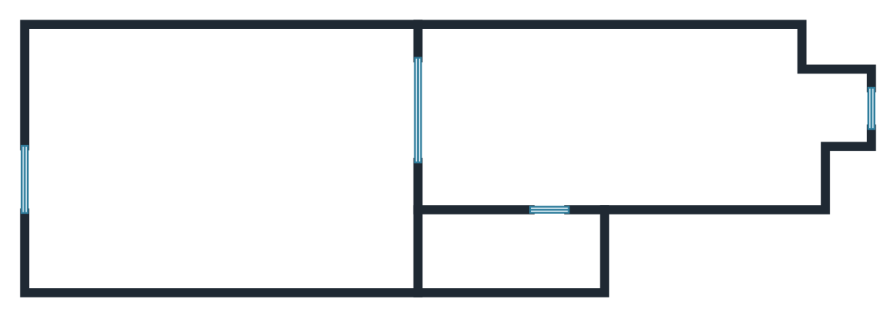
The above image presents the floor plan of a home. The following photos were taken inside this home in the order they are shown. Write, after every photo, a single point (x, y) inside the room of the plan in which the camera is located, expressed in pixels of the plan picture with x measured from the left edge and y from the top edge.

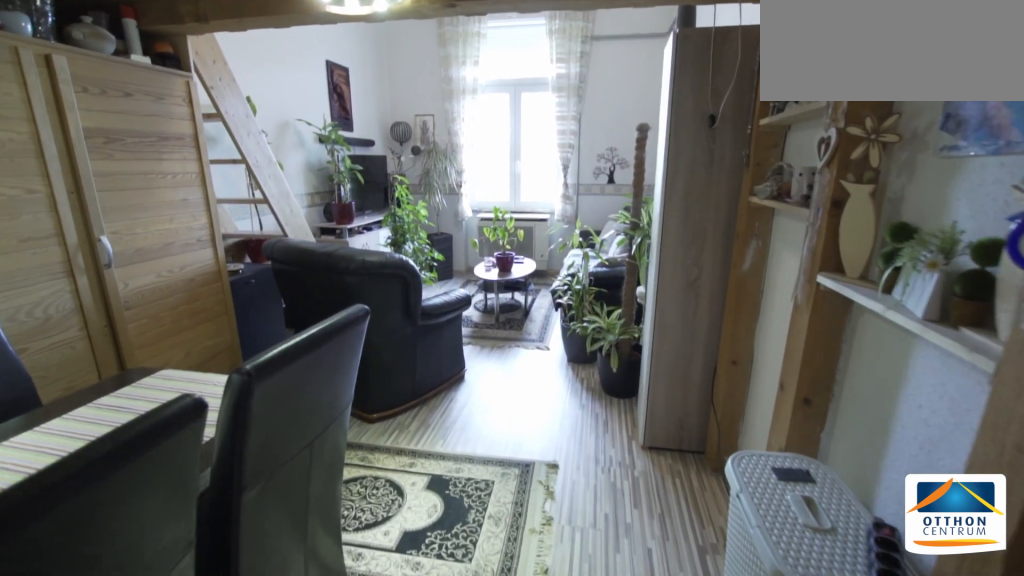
(209, 156)
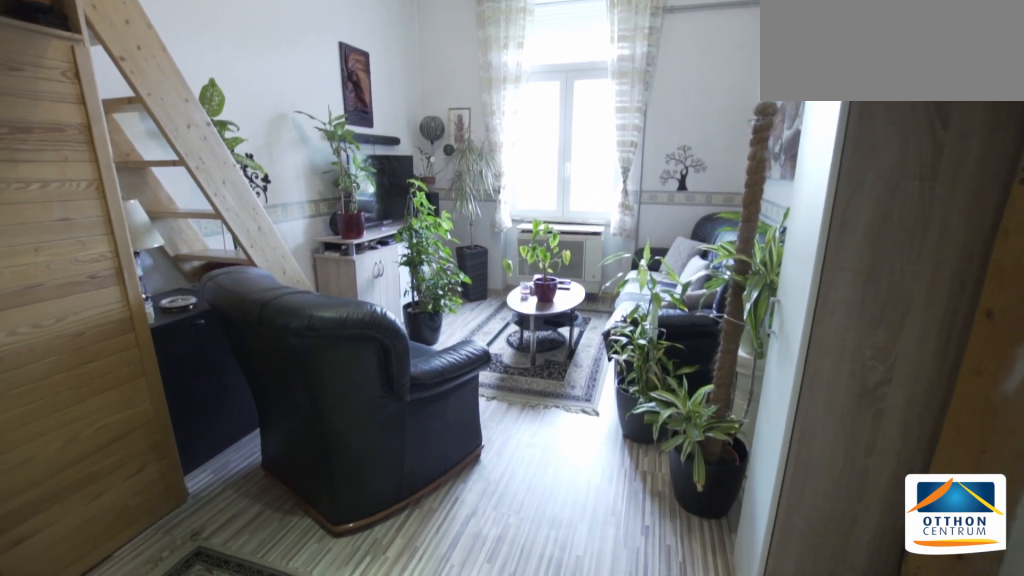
(208, 155)
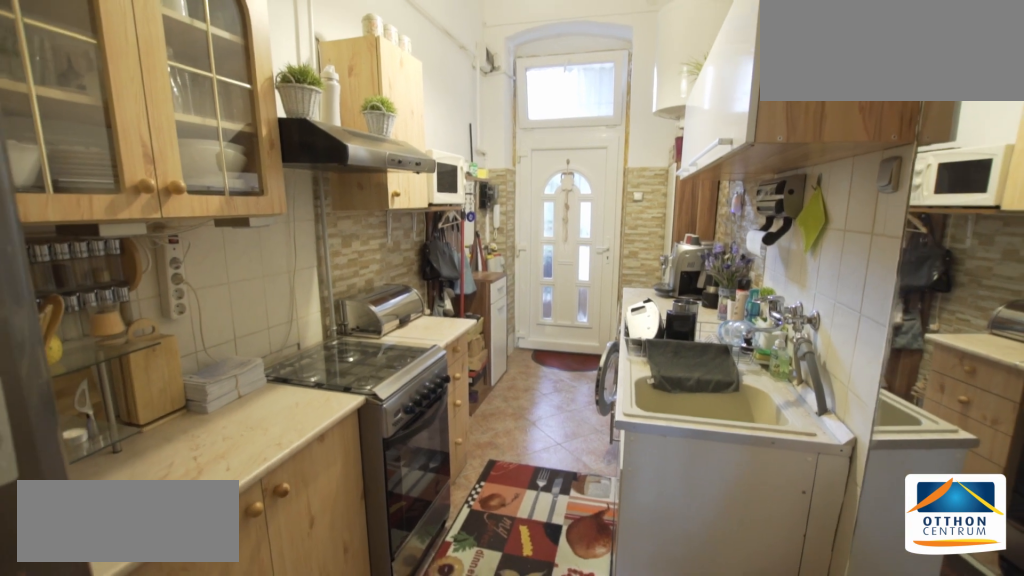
(591, 103)
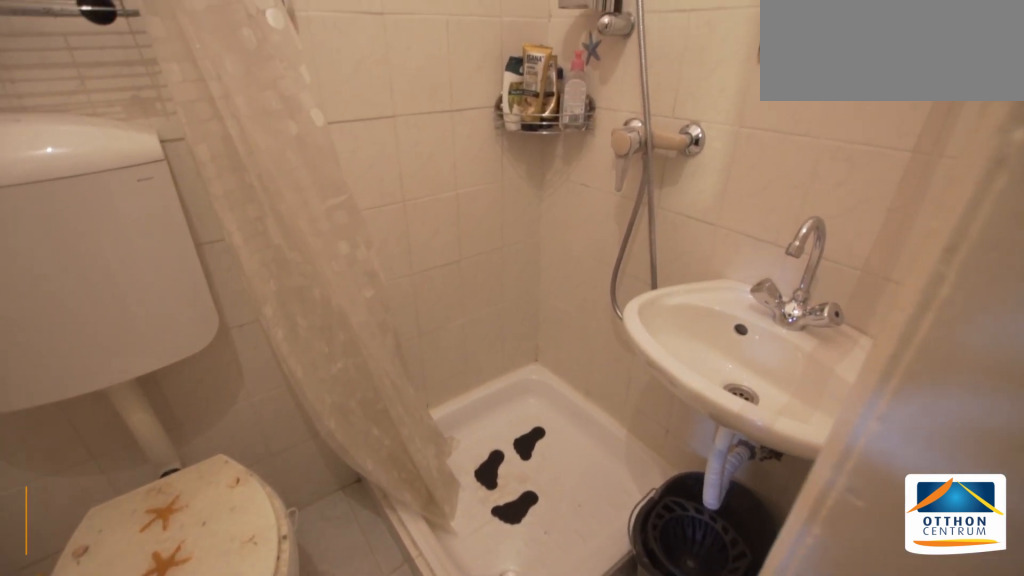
(492, 257)
